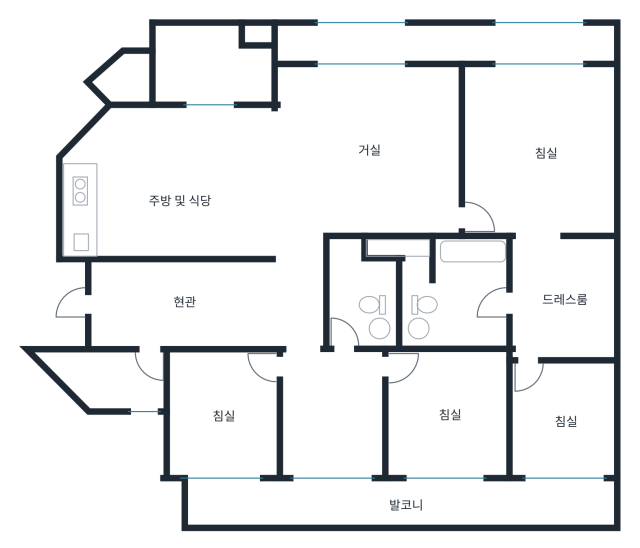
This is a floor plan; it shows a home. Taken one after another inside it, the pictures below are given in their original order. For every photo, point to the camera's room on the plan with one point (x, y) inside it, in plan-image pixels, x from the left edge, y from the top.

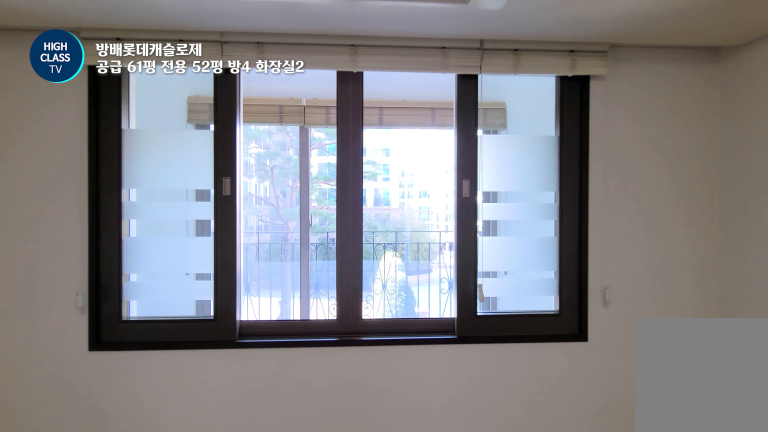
(538, 129)
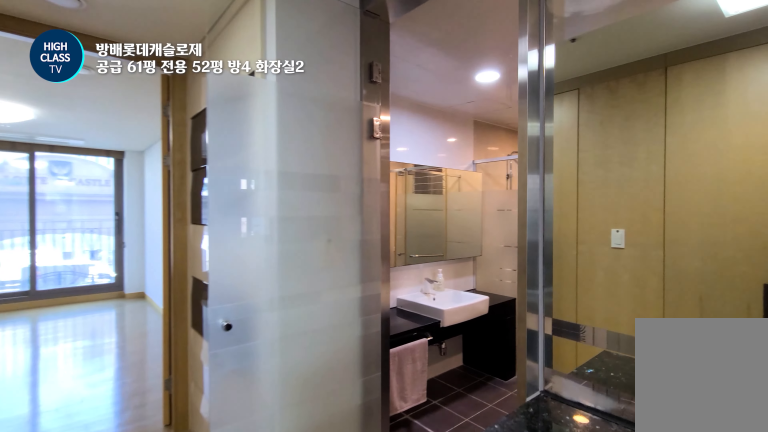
(560, 297)
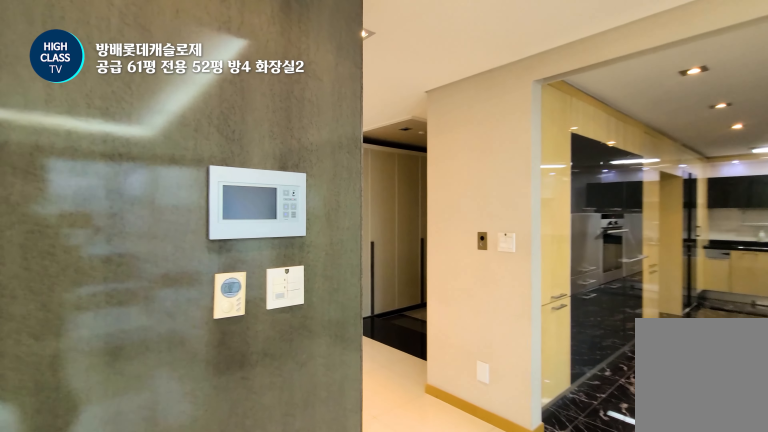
(369, 140)
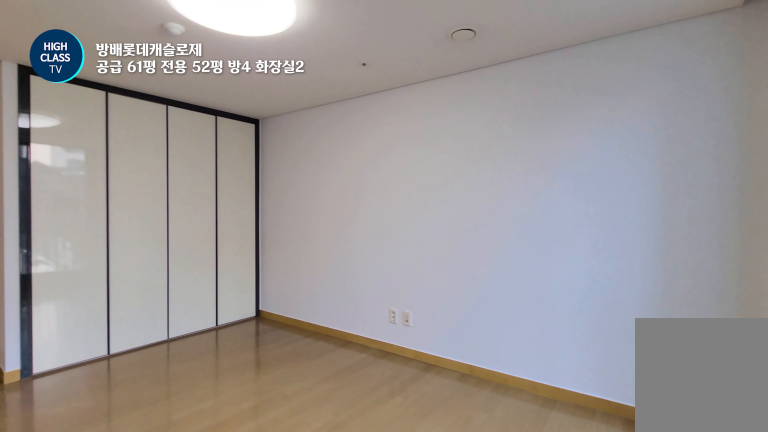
(448, 437)
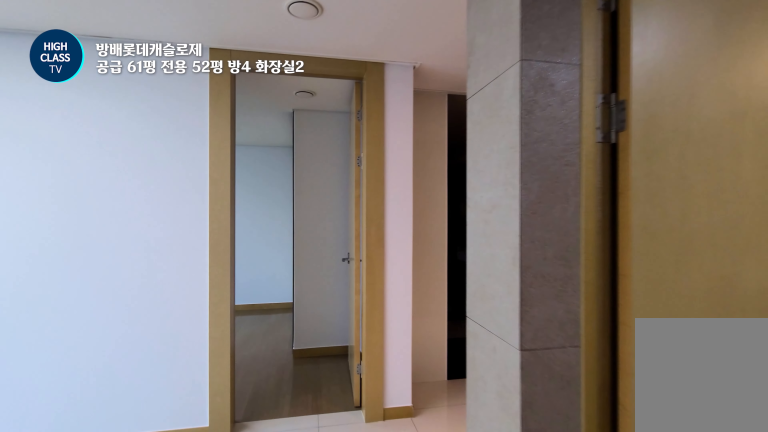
(332, 424)
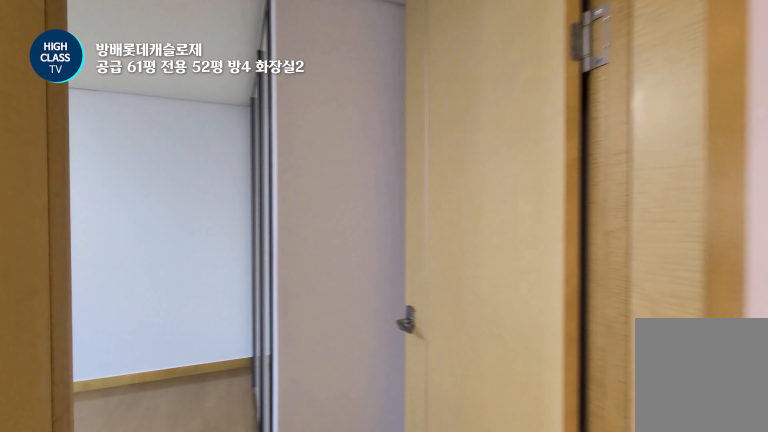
(332, 415)
